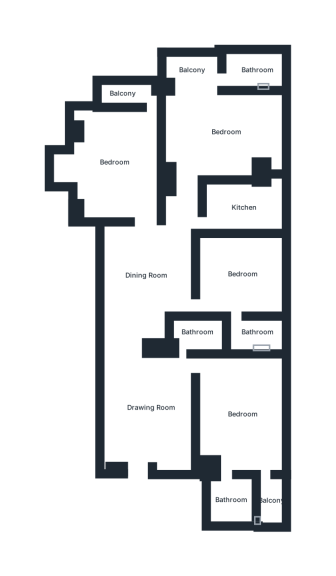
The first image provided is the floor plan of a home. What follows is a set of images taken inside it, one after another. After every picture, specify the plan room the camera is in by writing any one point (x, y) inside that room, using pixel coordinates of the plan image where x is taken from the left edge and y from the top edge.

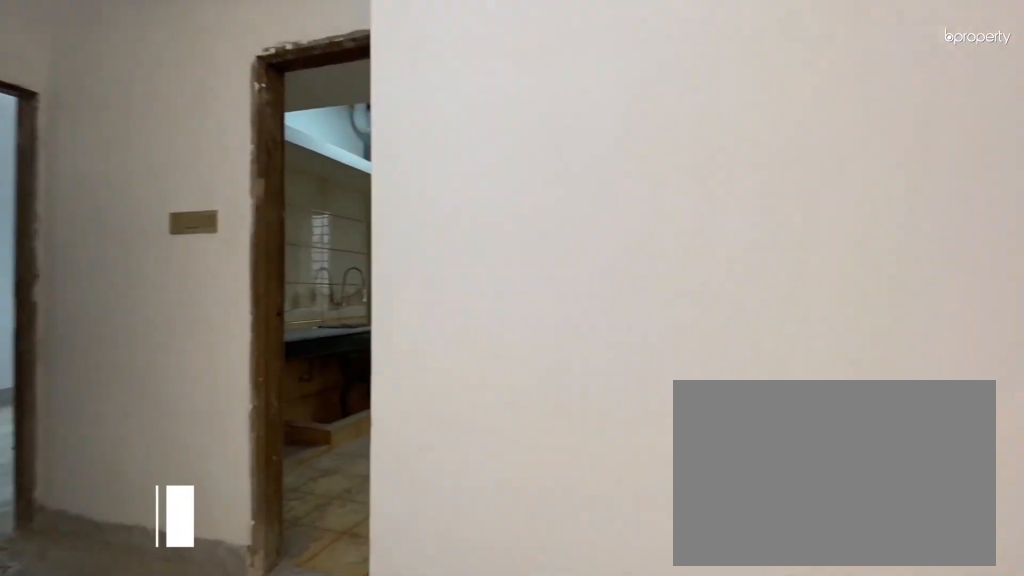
(145, 275)
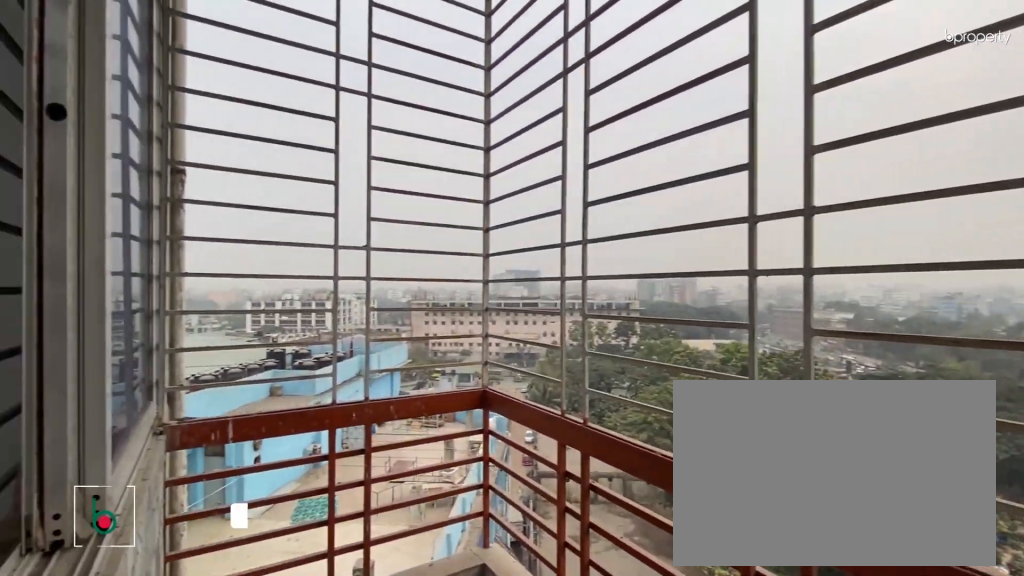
(123, 93)
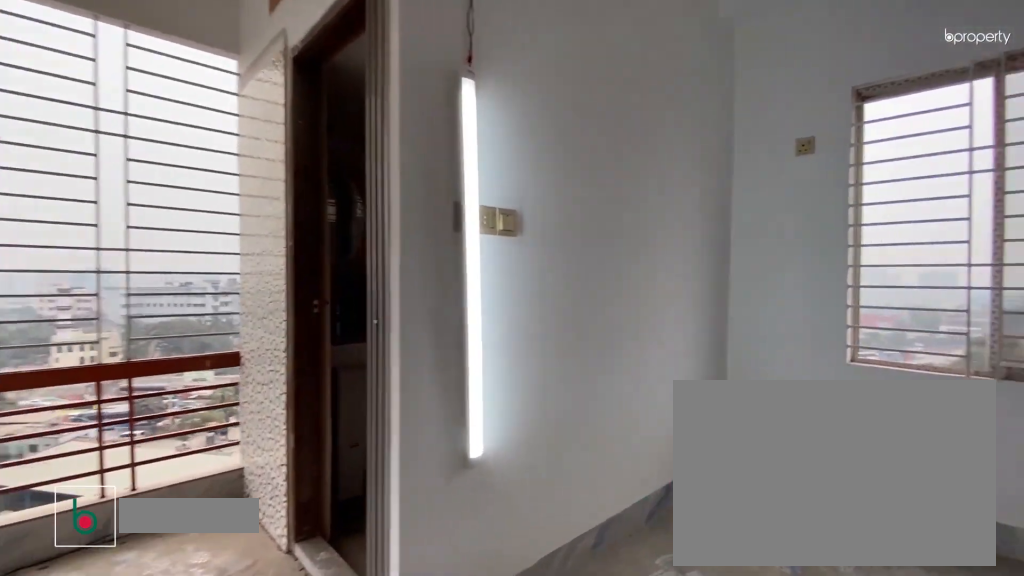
(226, 133)
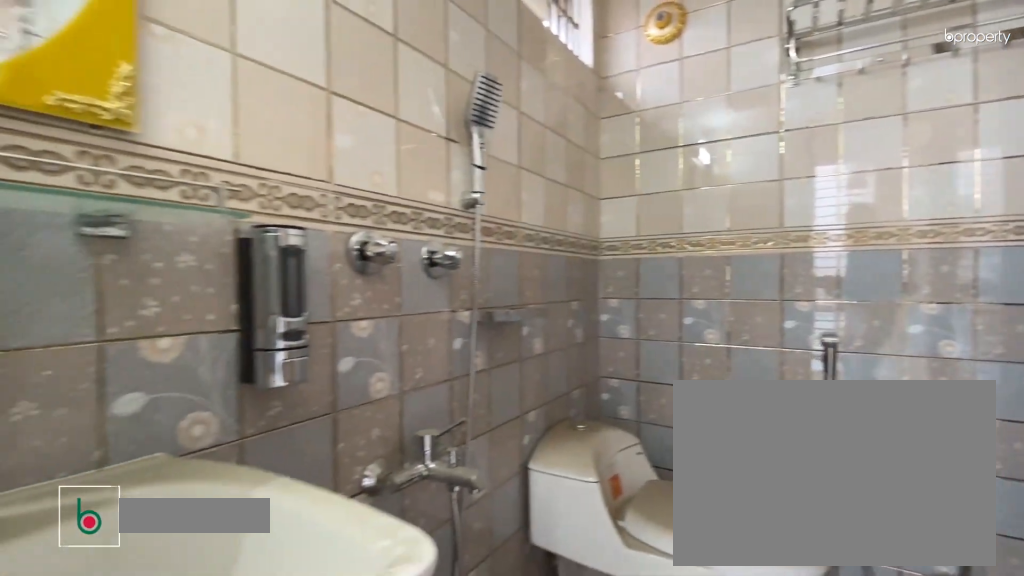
(255, 69)
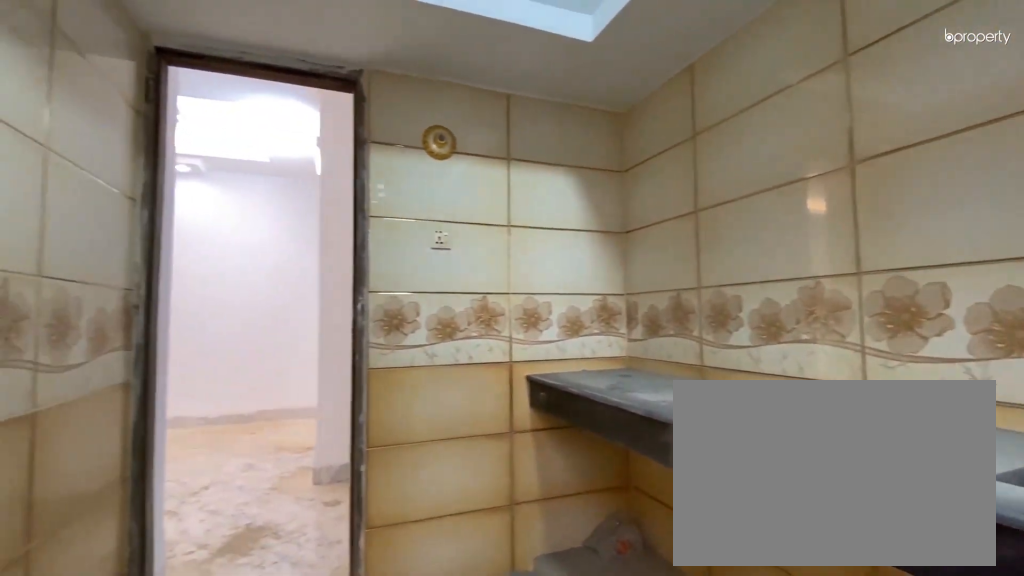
(243, 206)
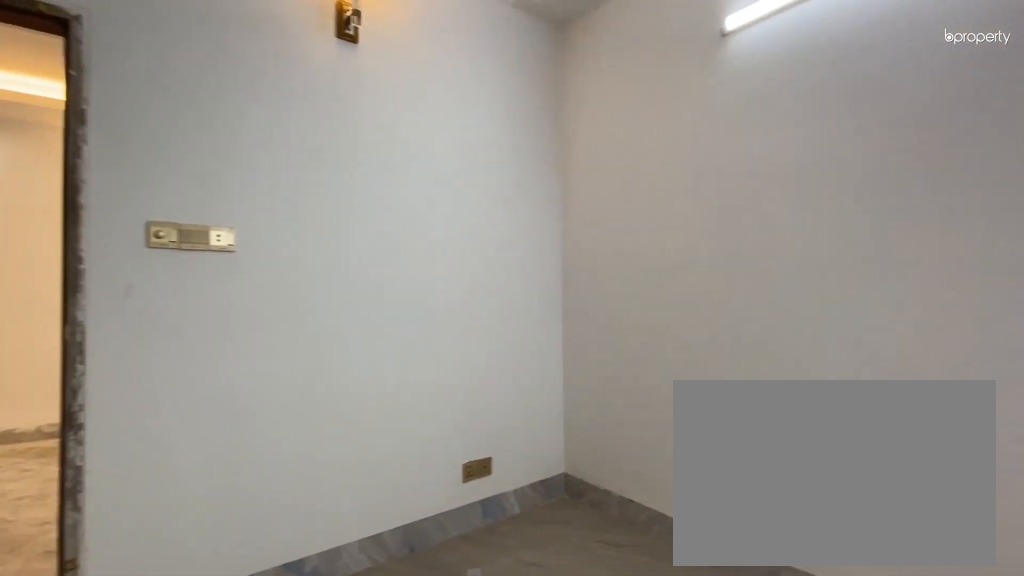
(243, 276)
